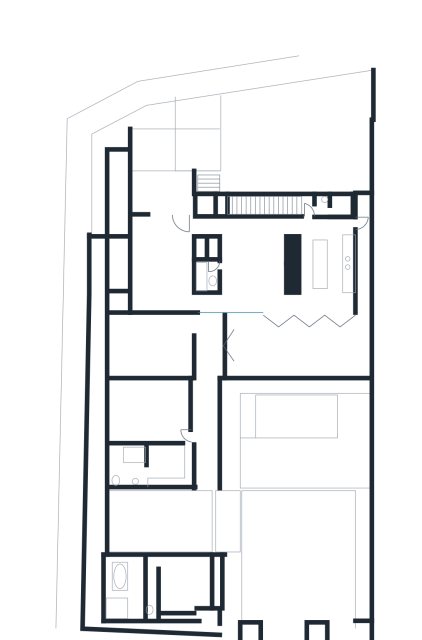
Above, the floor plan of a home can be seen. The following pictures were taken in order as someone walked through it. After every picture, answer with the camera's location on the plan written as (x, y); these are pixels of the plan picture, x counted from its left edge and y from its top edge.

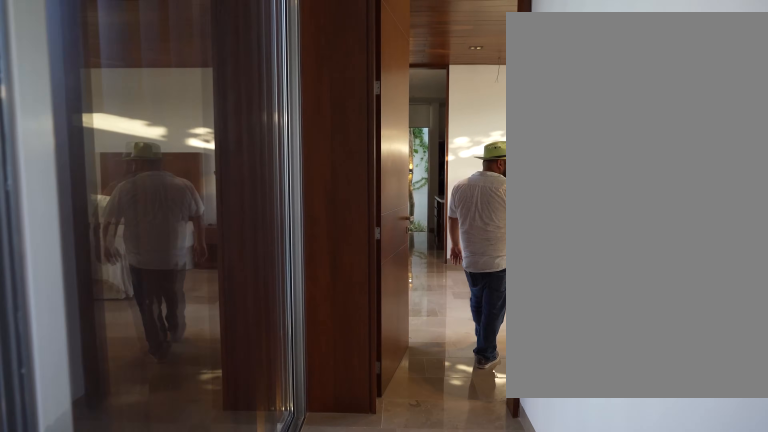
(206, 448)
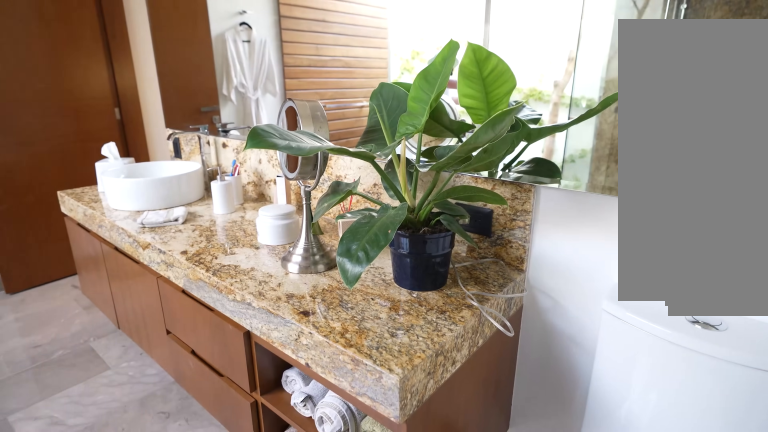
(134, 606)
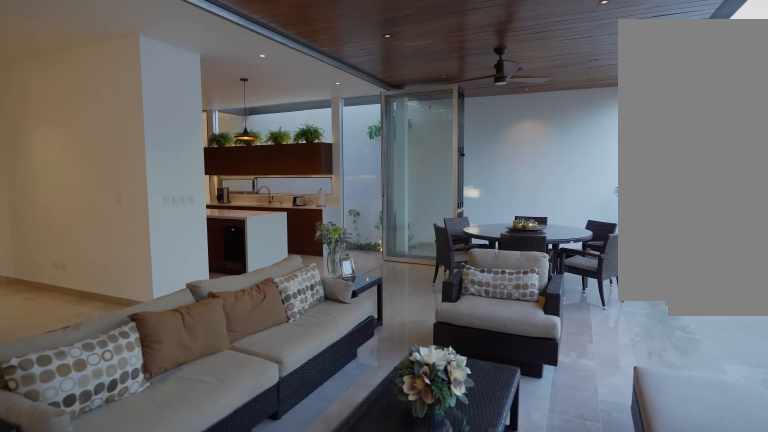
(212, 341)
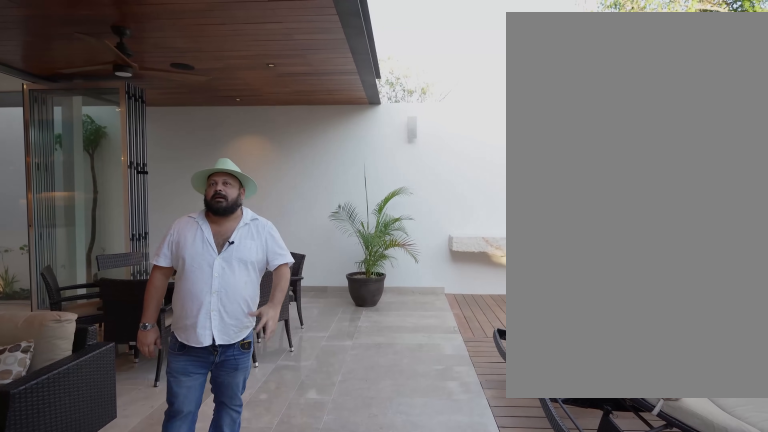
(296, 374)
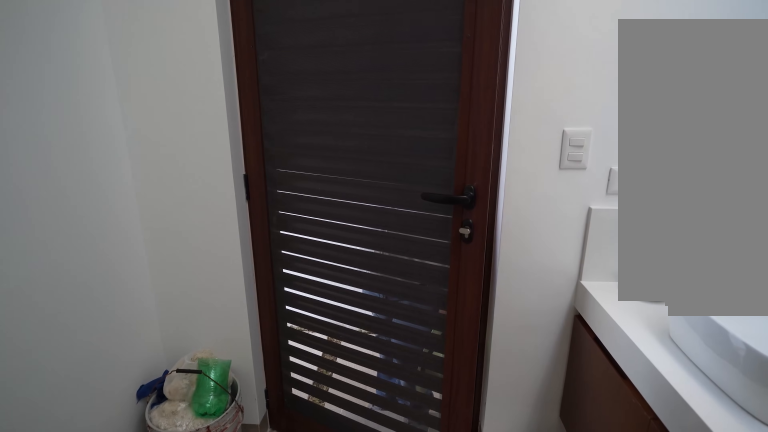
(330, 629)
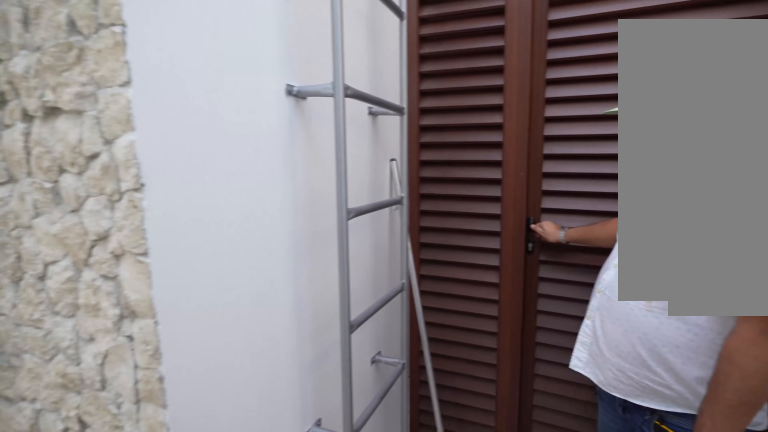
(238, 631)
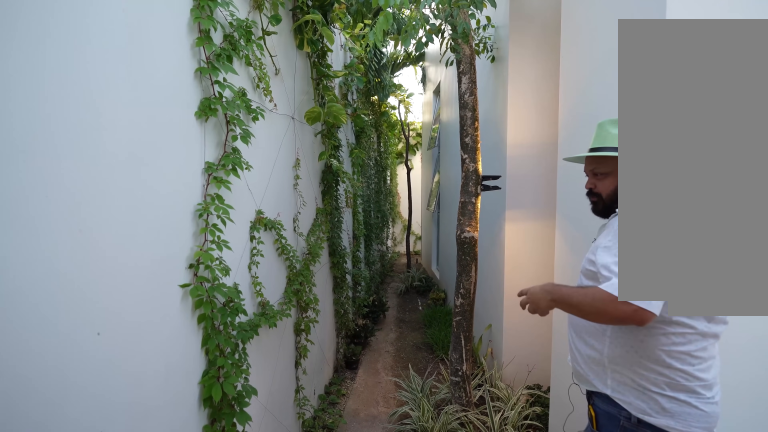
(225, 631)
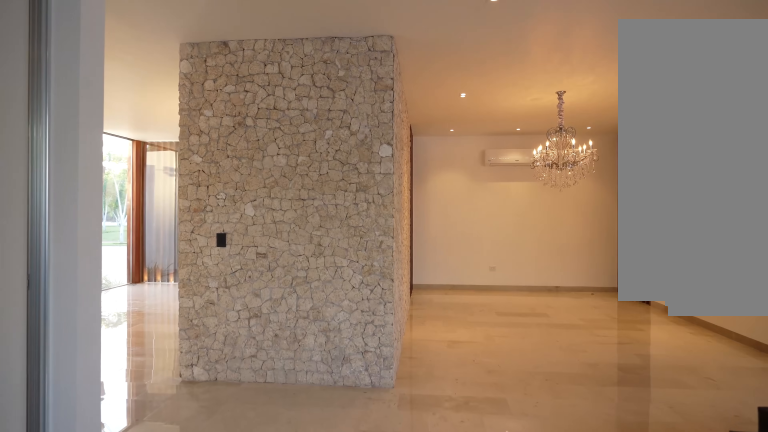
(230, 344)
